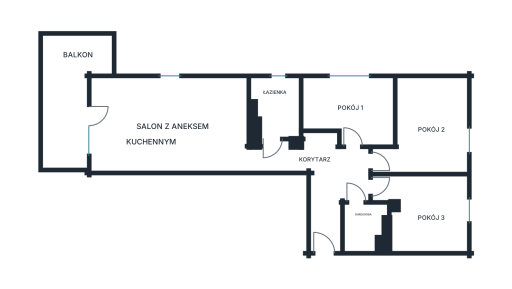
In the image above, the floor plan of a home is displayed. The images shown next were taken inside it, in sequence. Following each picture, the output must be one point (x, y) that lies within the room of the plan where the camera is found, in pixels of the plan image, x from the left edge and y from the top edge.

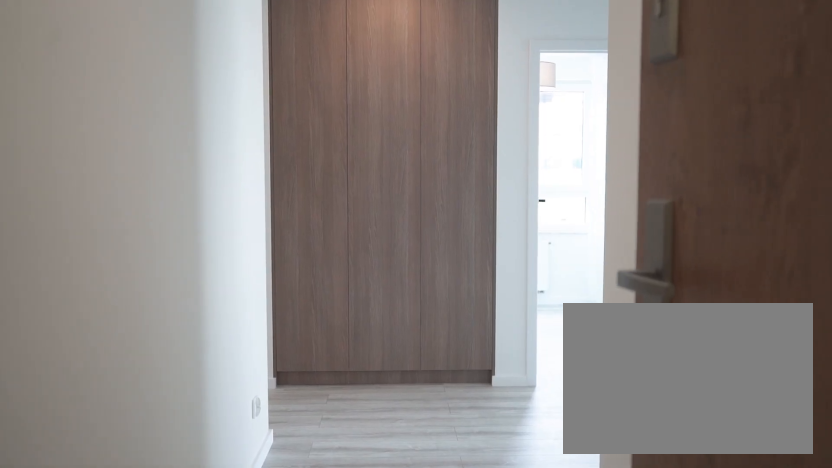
(321, 176)
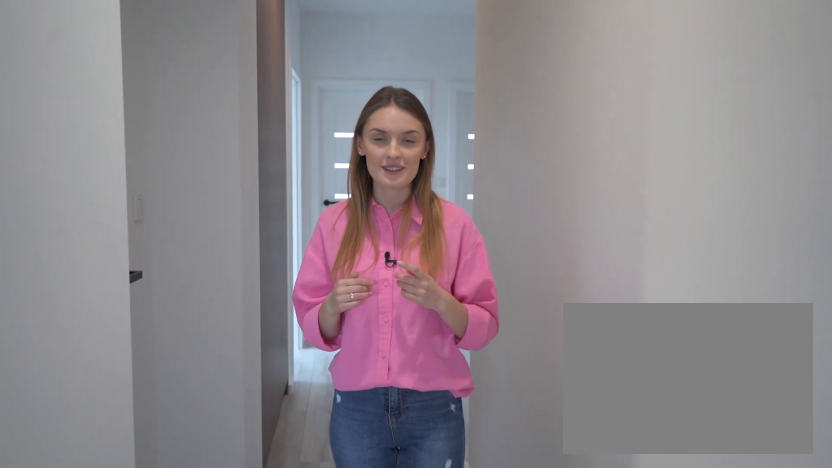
(320, 176)
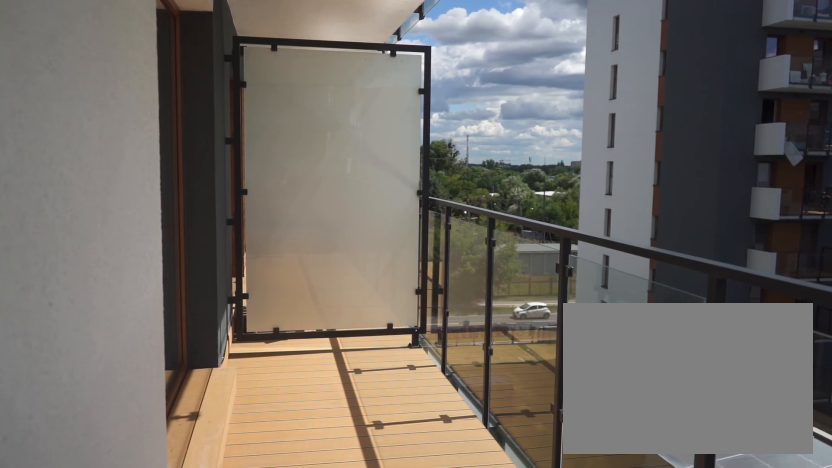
(70, 96)
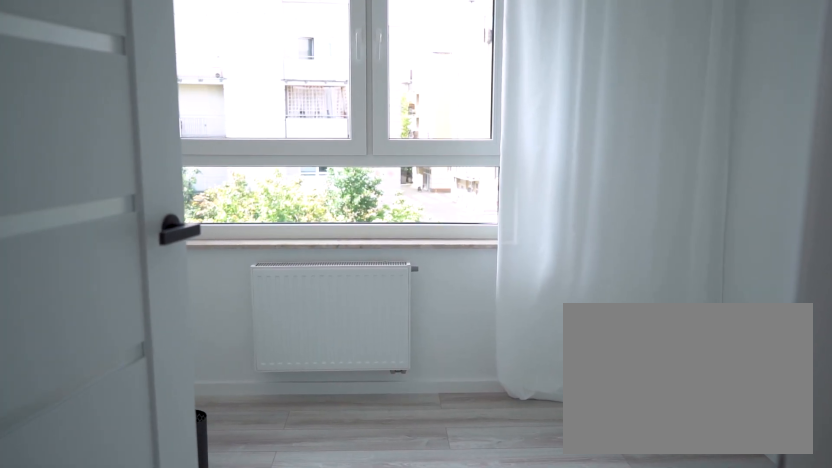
(351, 107)
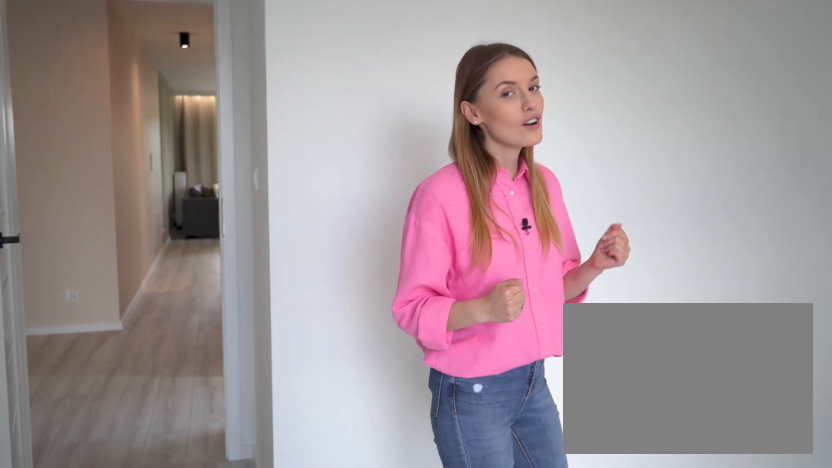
(429, 127)
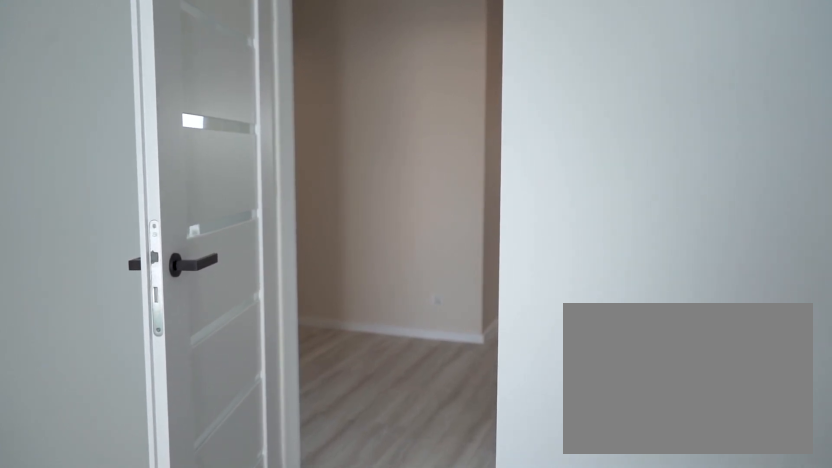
(321, 176)
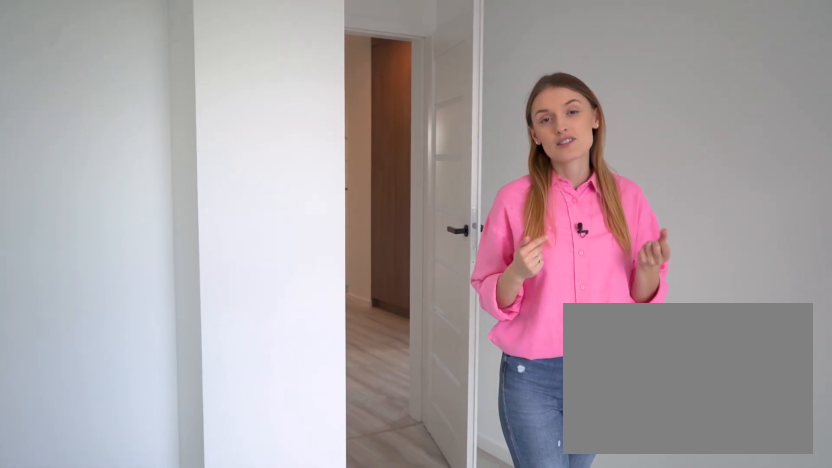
(427, 212)
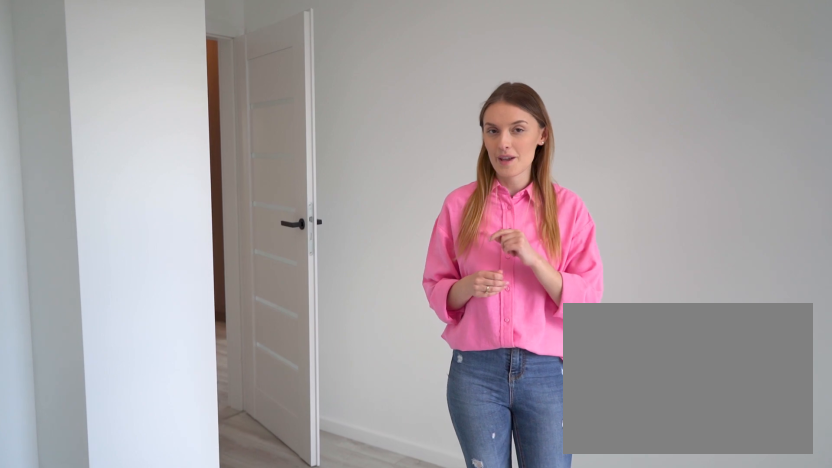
(427, 212)
